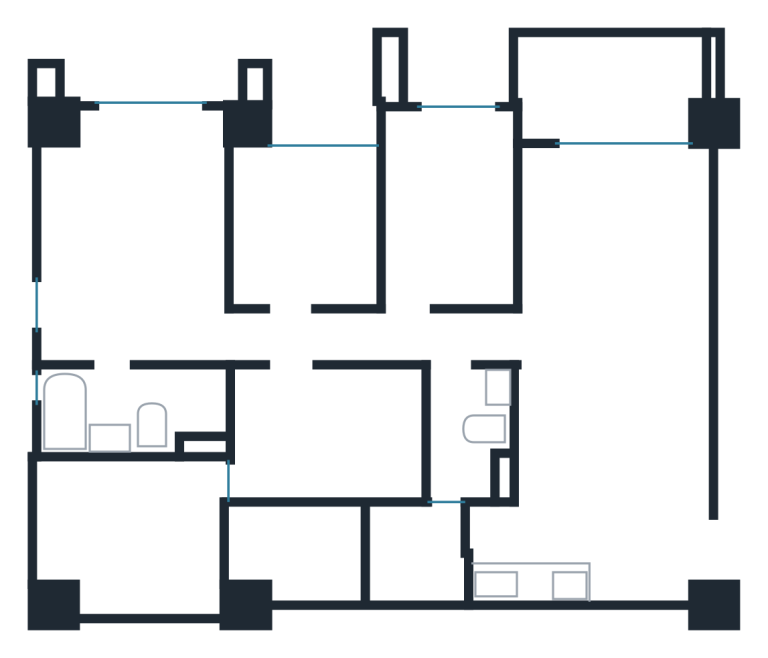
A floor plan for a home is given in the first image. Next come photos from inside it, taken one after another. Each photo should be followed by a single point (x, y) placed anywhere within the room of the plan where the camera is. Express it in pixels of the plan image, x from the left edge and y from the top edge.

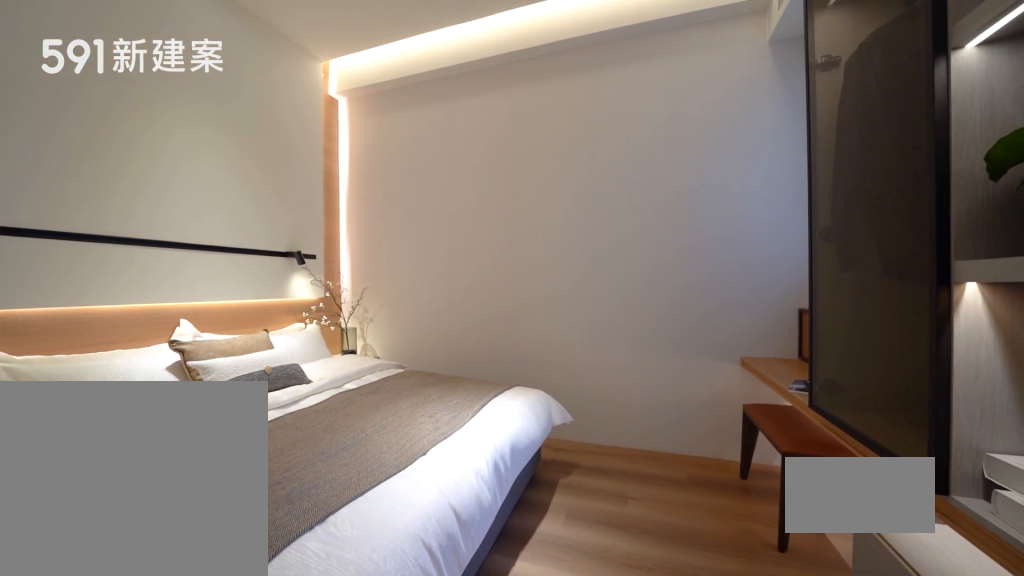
(334, 436)
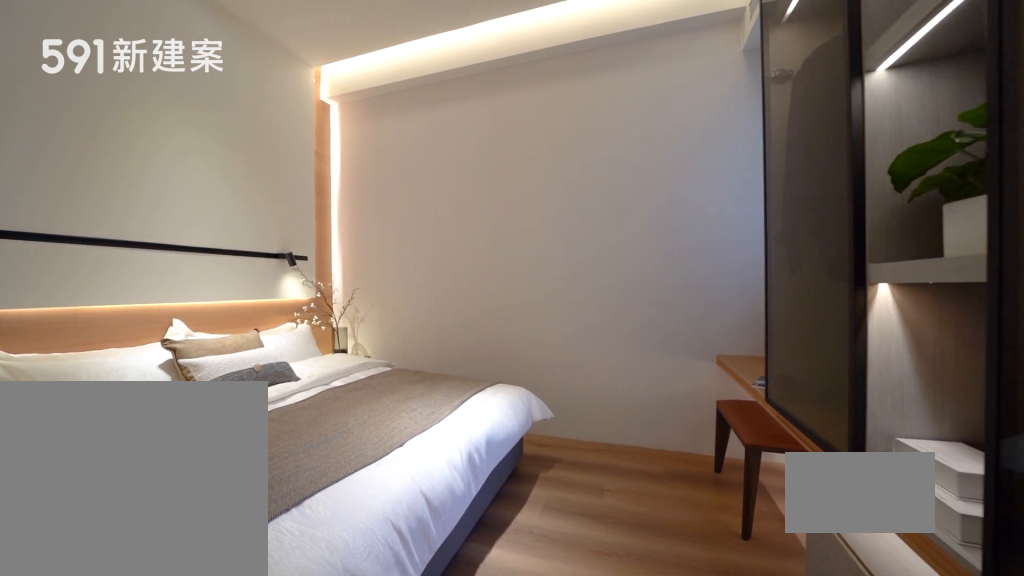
(334, 436)
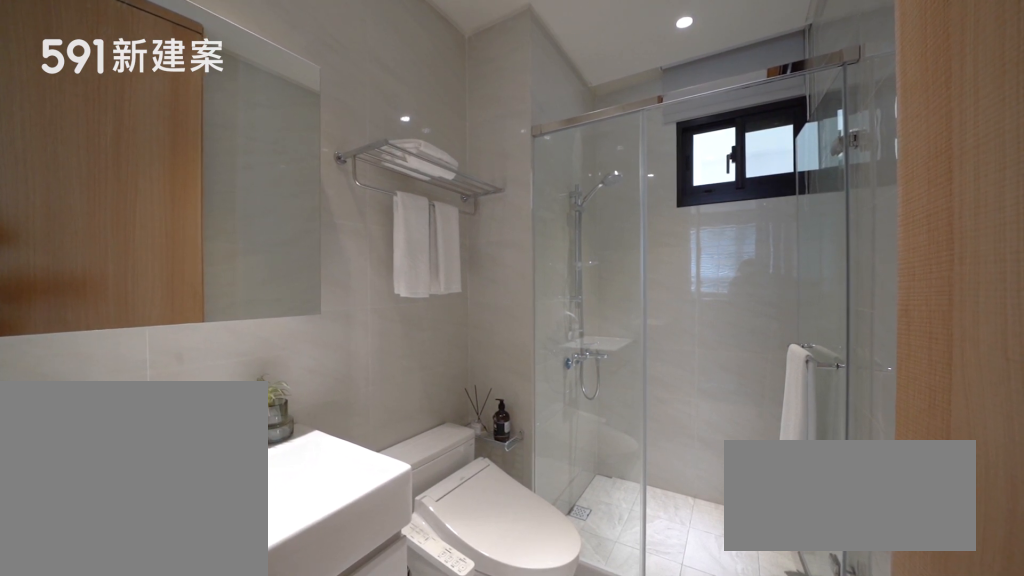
(468, 436)
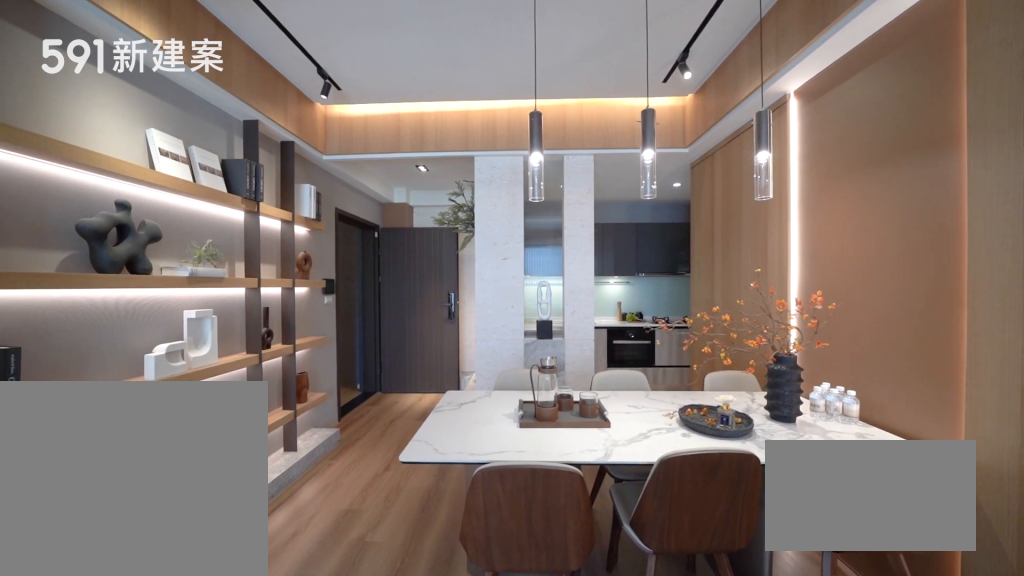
(610, 419)
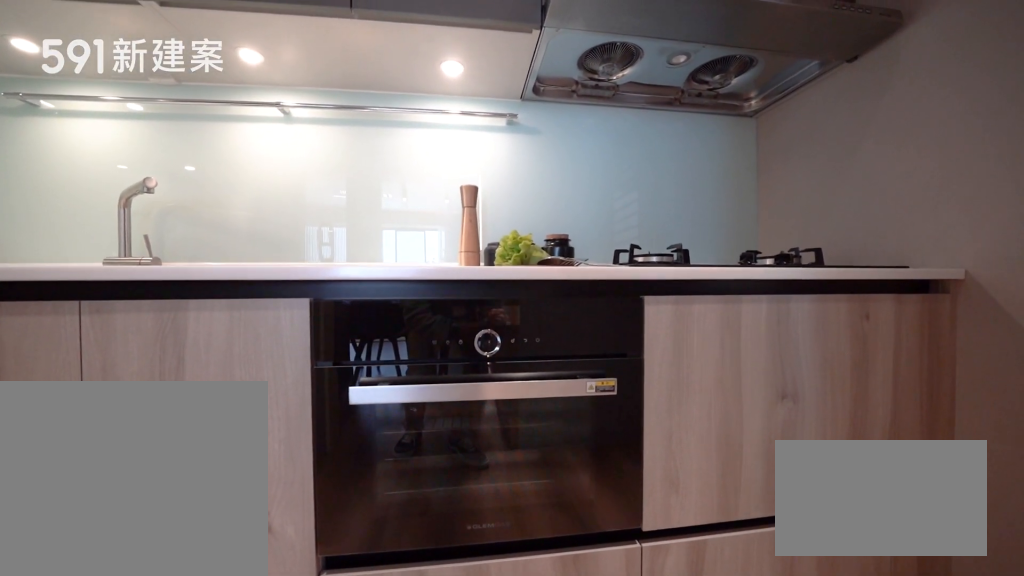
(551, 555)
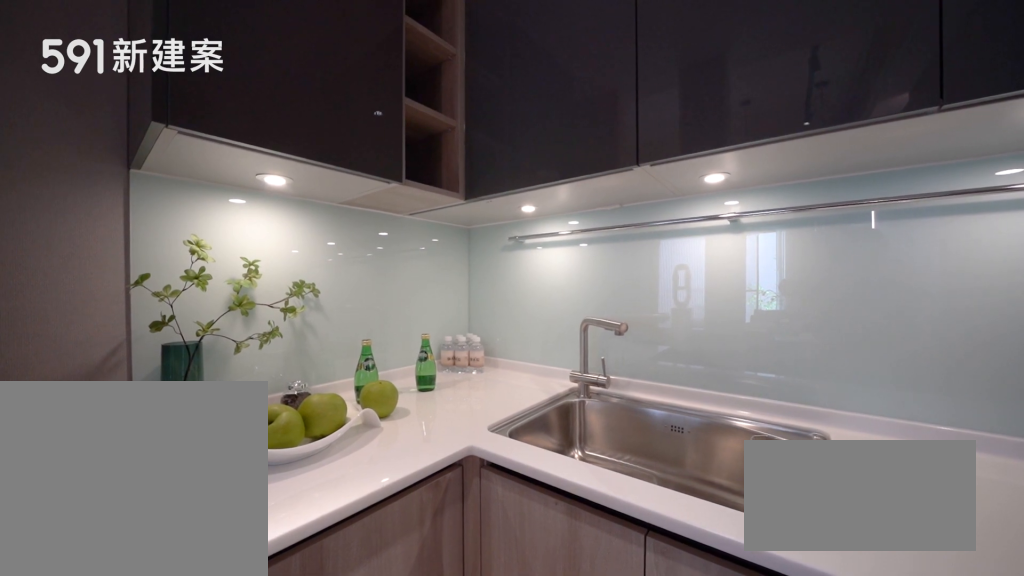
(551, 555)
